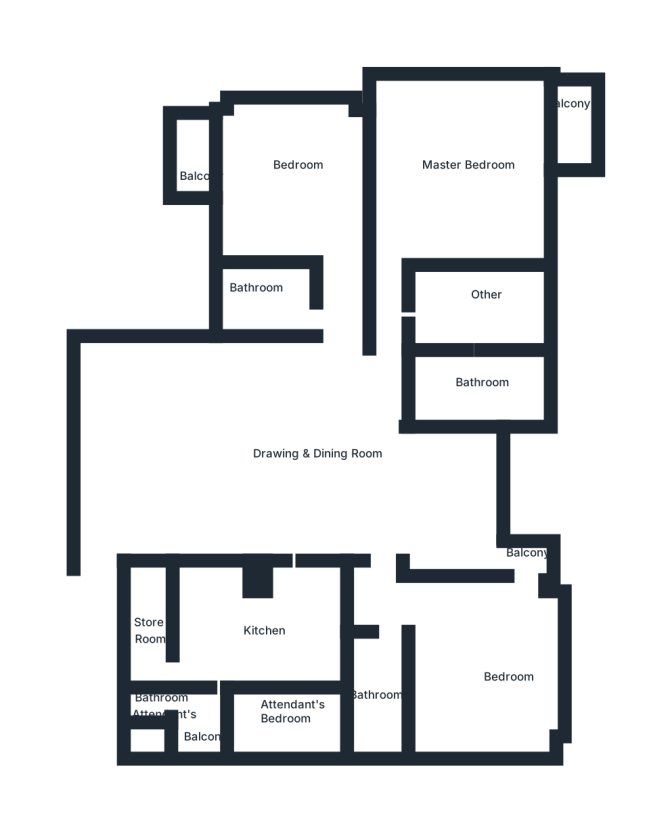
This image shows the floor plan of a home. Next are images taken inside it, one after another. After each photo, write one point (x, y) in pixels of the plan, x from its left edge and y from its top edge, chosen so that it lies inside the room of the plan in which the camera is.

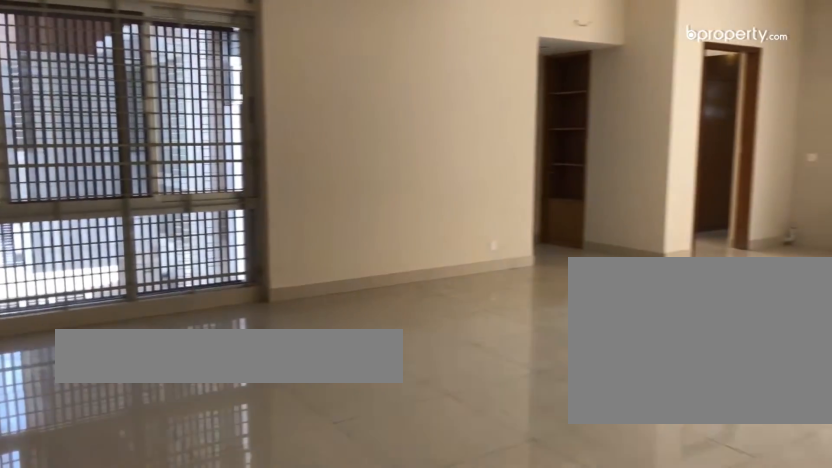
(268, 468)
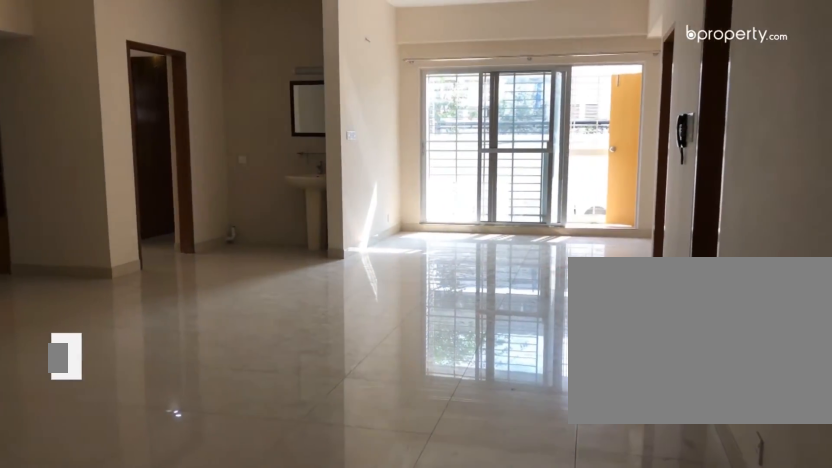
(268, 468)
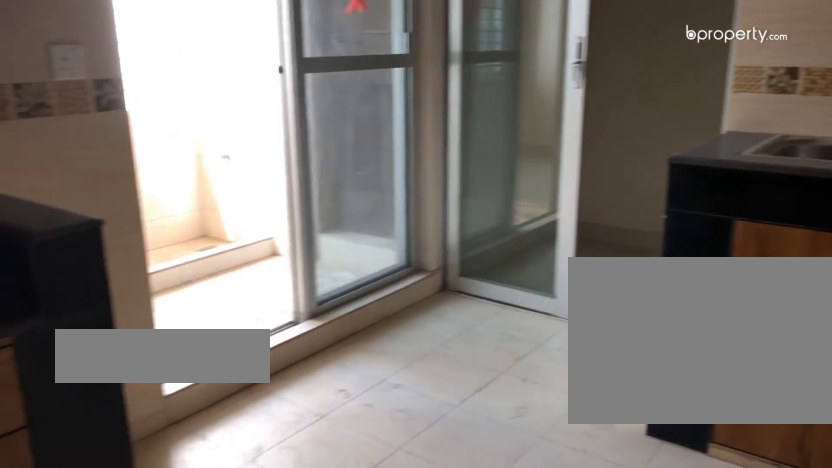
(287, 634)
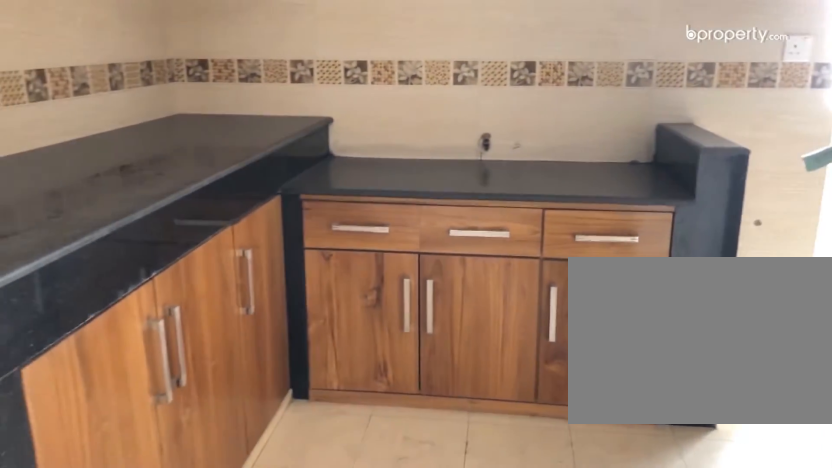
(287, 634)
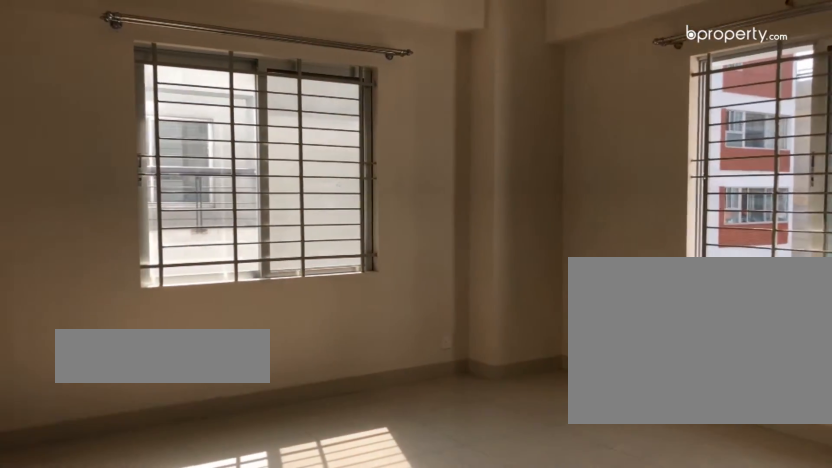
(492, 662)
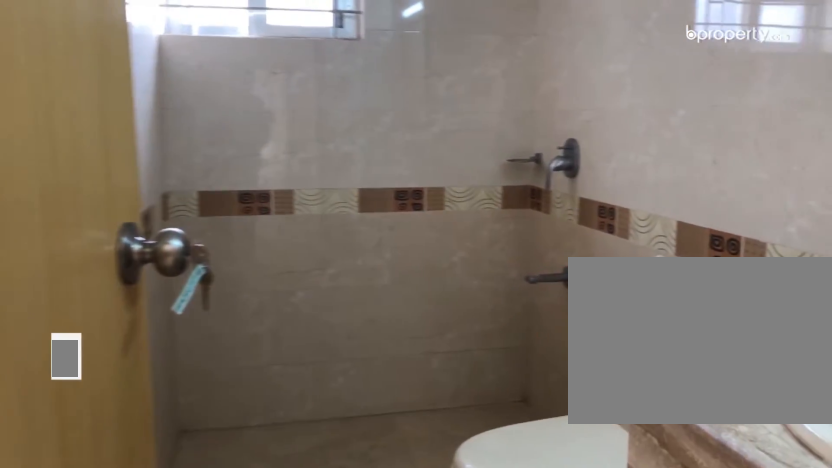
(371, 691)
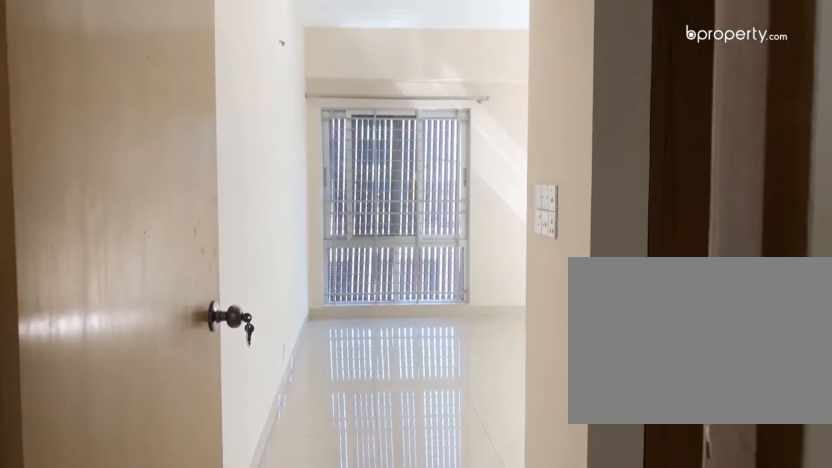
(389, 373)
